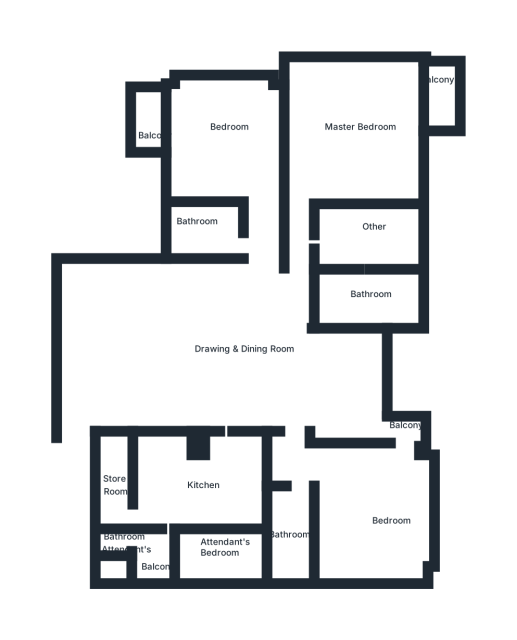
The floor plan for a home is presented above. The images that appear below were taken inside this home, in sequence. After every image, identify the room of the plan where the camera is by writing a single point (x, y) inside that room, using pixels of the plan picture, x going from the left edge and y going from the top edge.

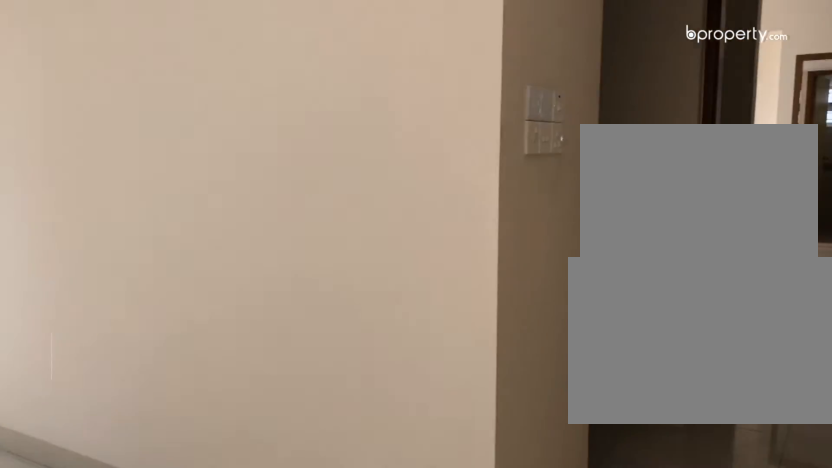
(353, 132)
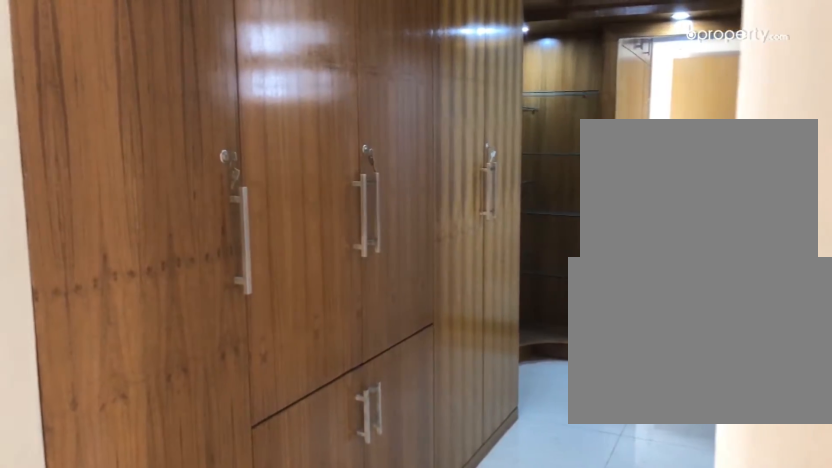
(365, 240)
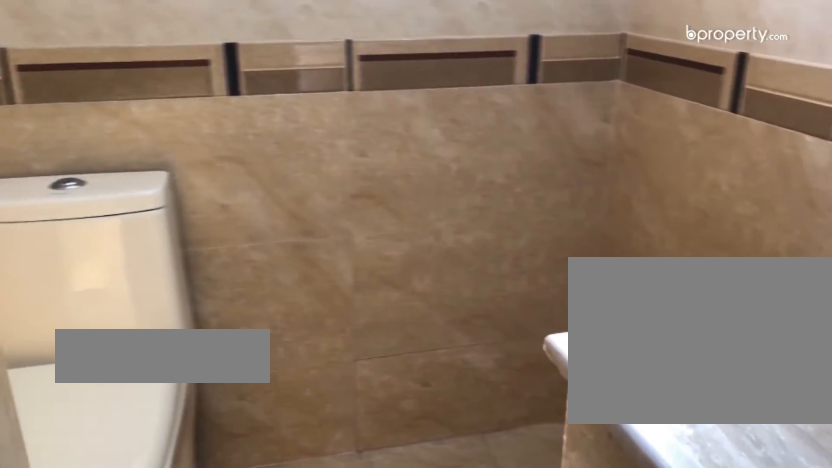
(365, 298)
